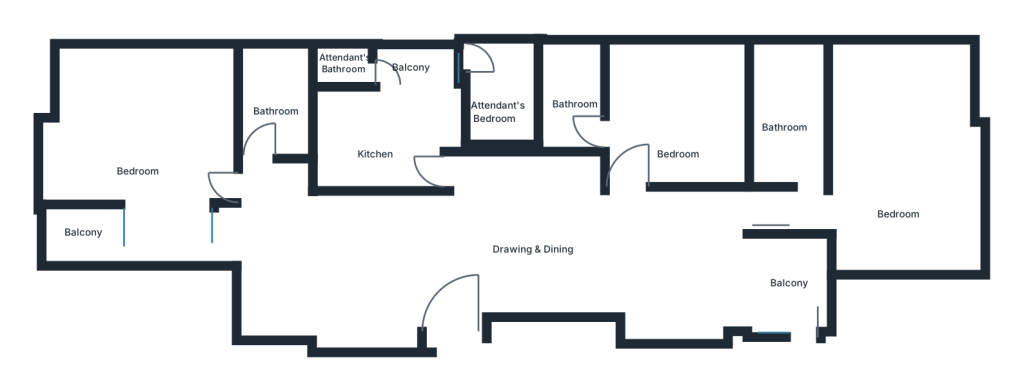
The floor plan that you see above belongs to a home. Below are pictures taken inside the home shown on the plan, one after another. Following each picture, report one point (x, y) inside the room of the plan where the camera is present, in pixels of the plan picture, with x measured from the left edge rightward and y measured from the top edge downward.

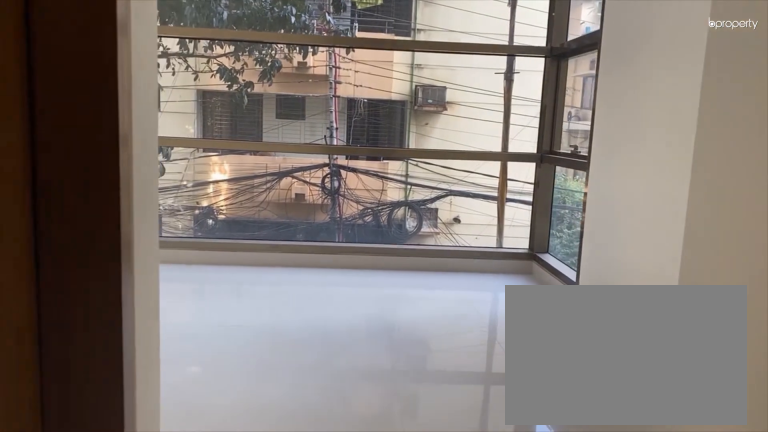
(810, 214)
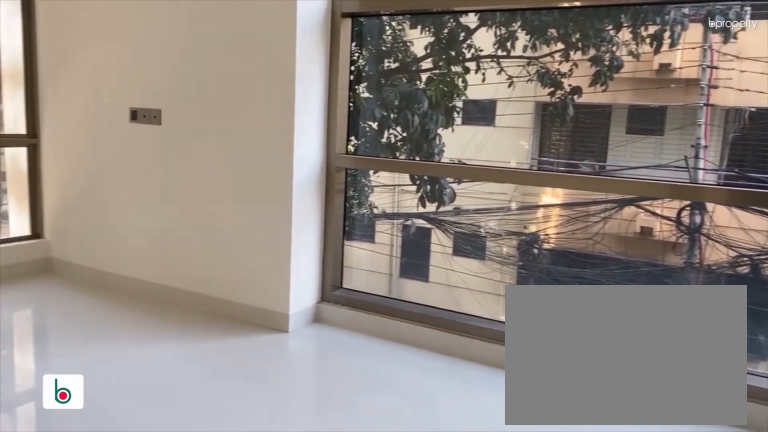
(896, 152)
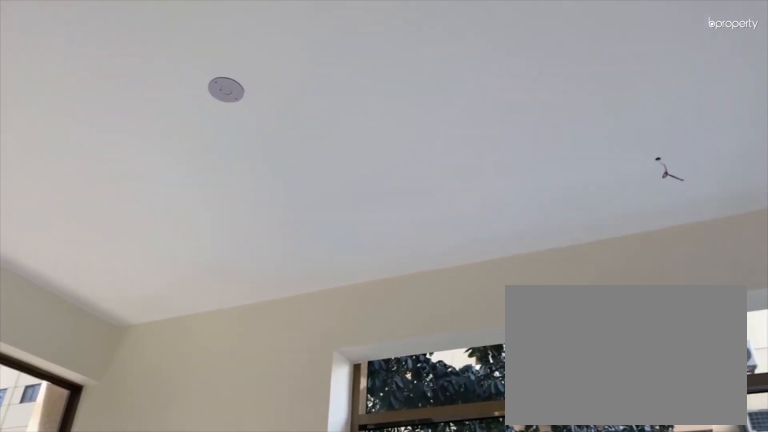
(896, 152)
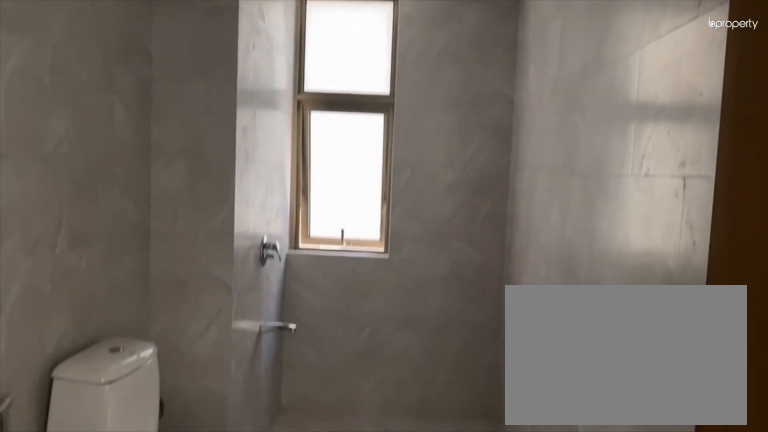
(788, 94)
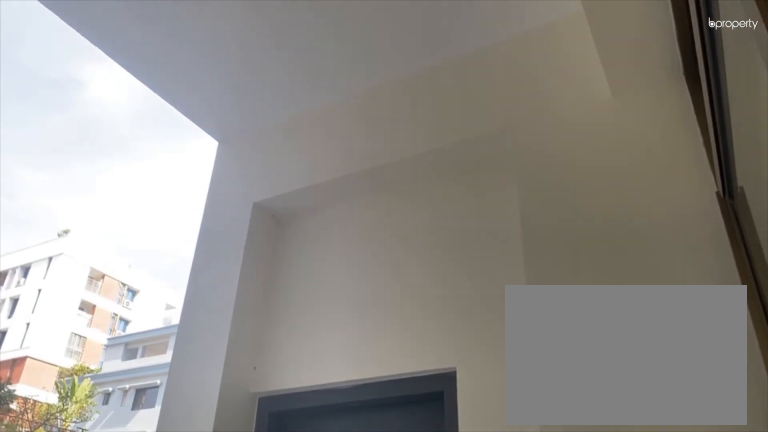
(787, 292)
